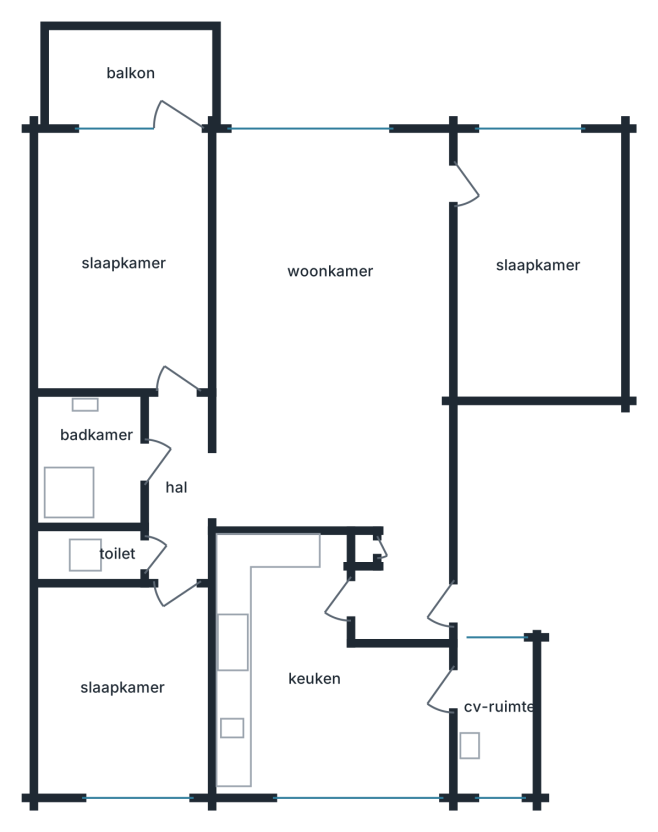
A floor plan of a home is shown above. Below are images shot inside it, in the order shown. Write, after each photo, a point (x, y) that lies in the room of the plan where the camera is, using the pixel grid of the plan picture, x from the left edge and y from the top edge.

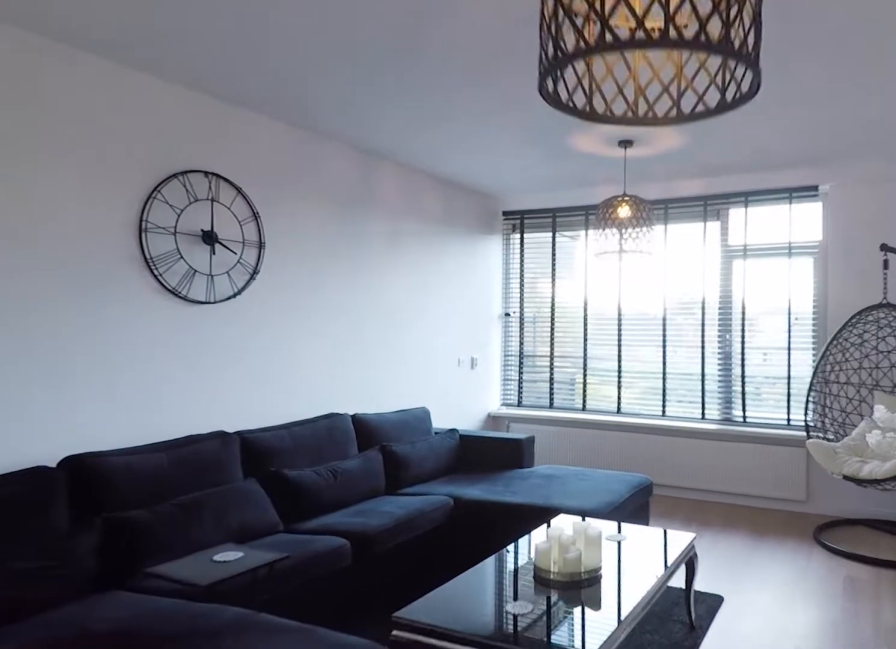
(339, 355)
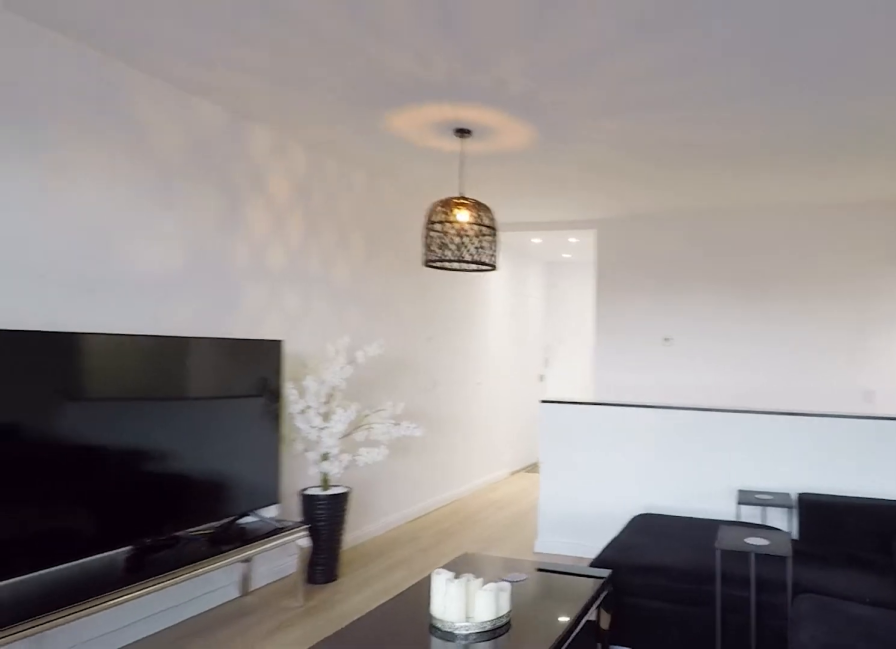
(339, 355)
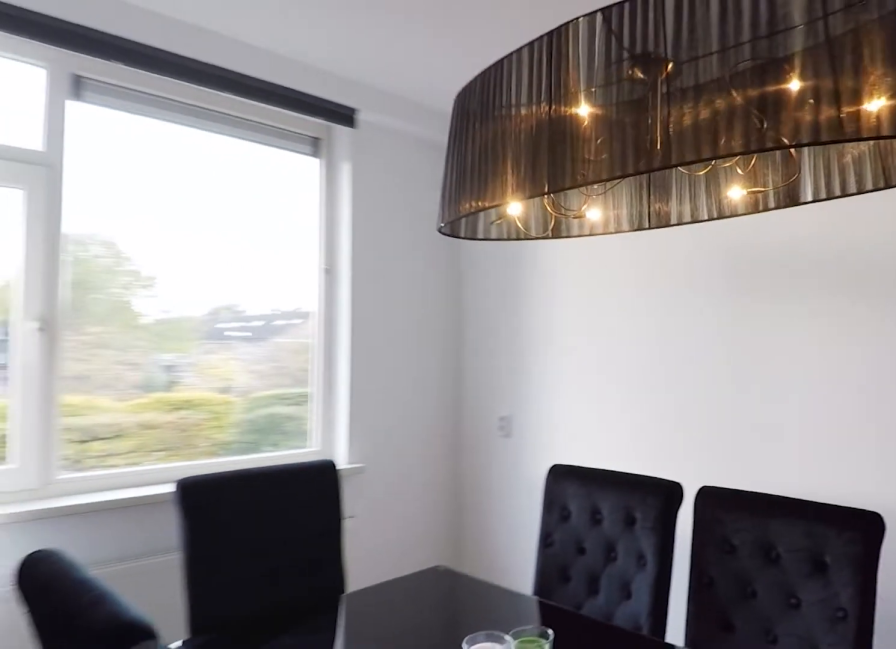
(539, 265)
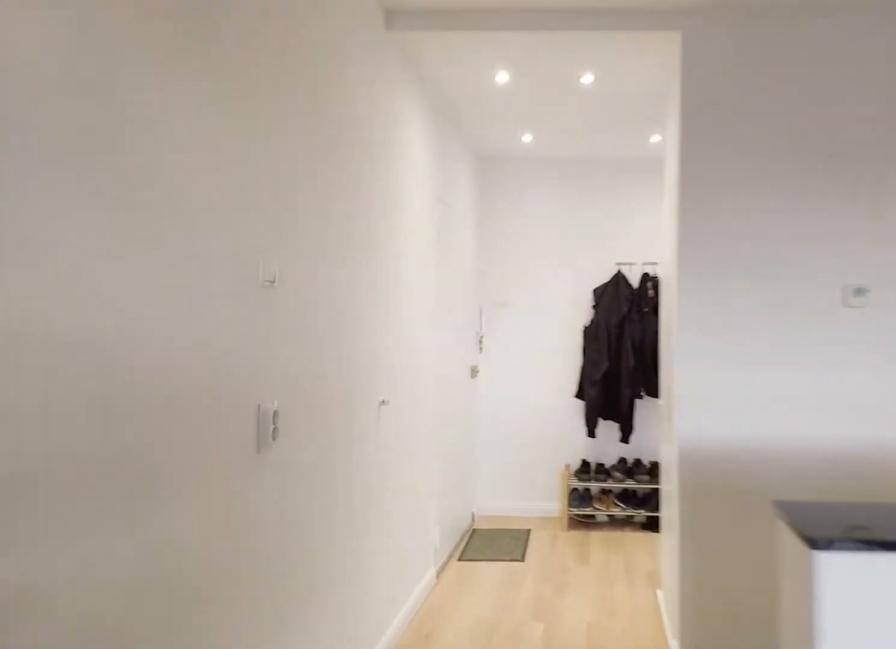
(339, 354)
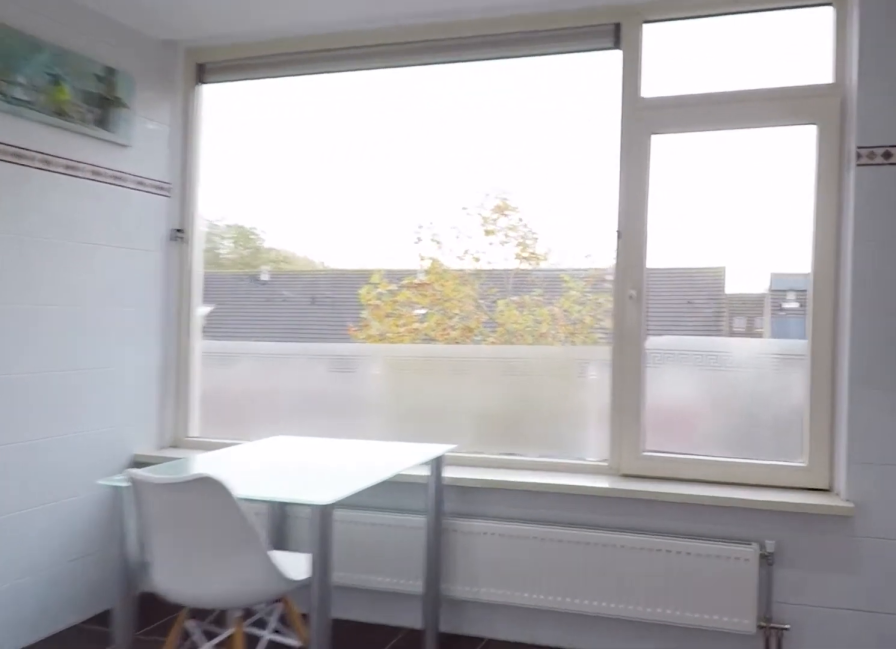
(314, 678)
